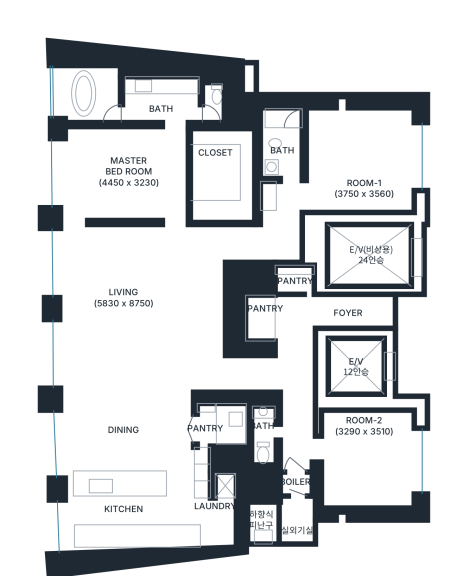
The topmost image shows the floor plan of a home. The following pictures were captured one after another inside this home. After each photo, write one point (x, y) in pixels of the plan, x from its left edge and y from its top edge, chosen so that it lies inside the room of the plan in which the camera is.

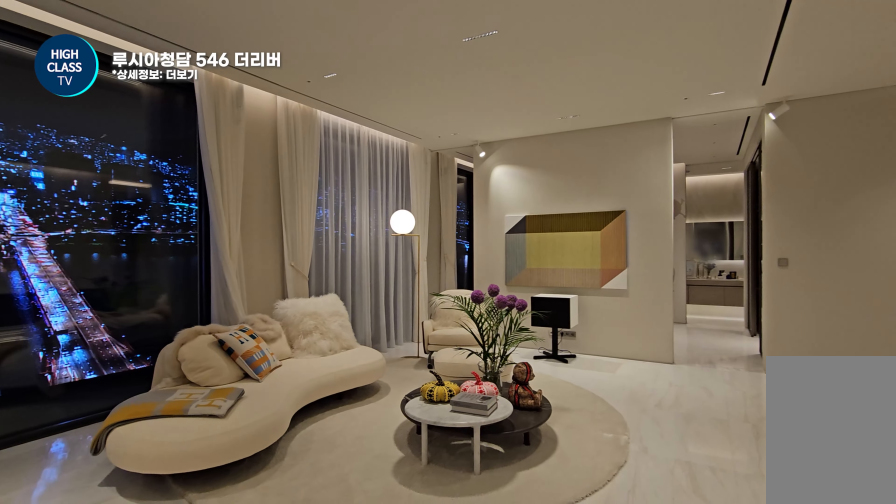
(136, 304)
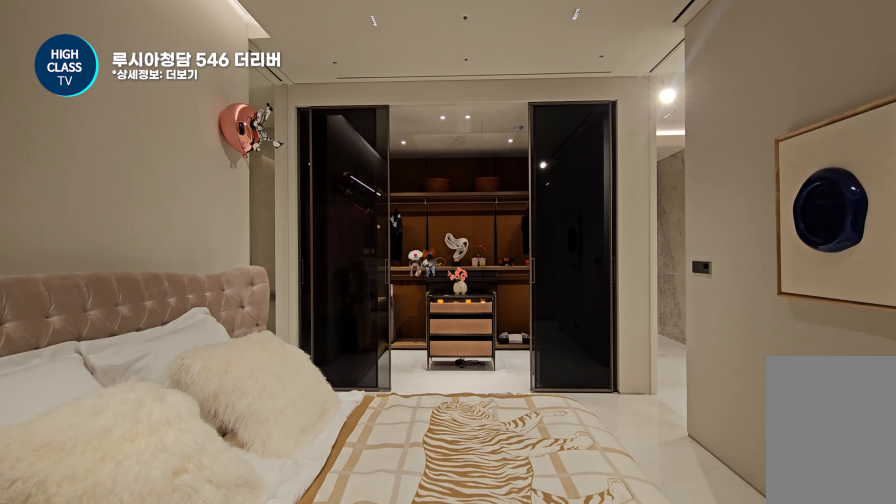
(155, 170)
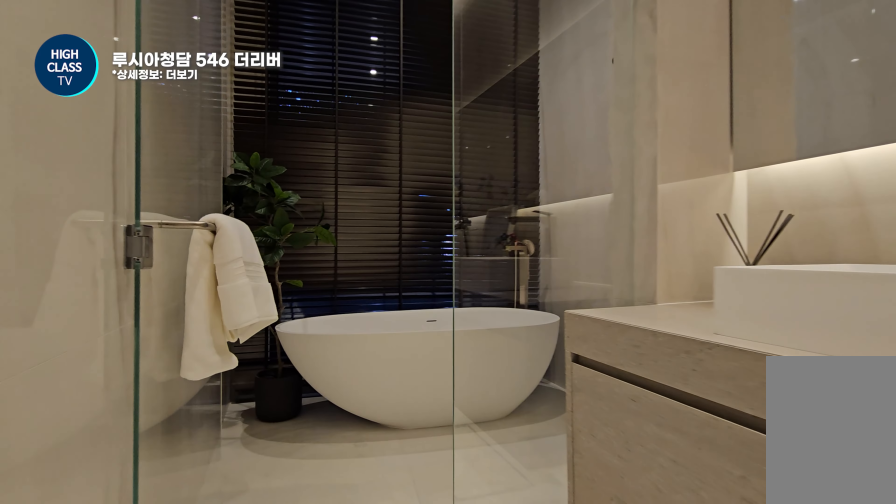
(140, 94)
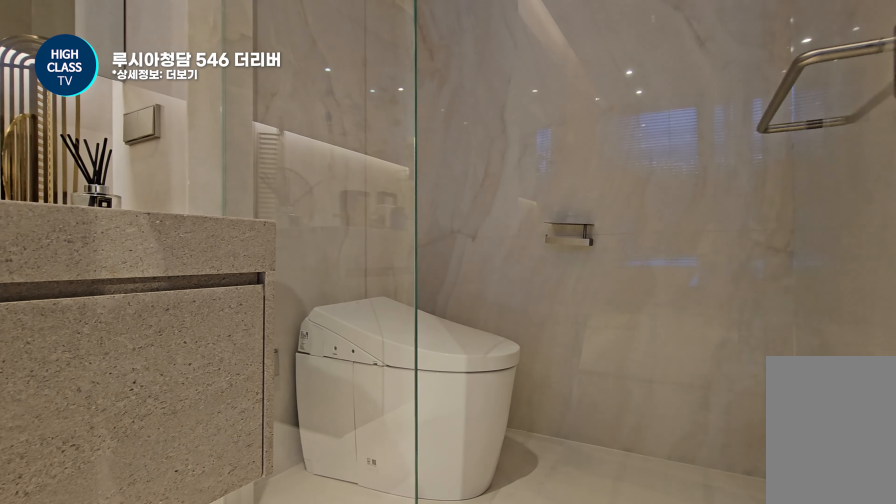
(140, 94)
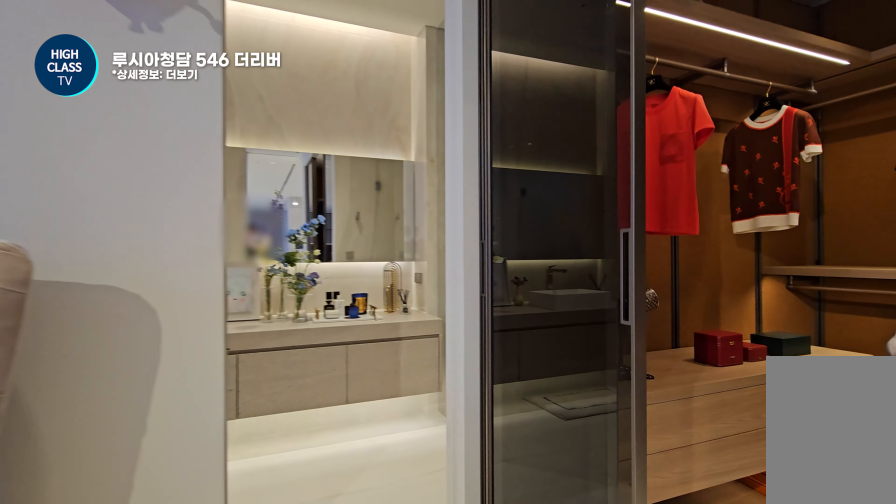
(155, 170)
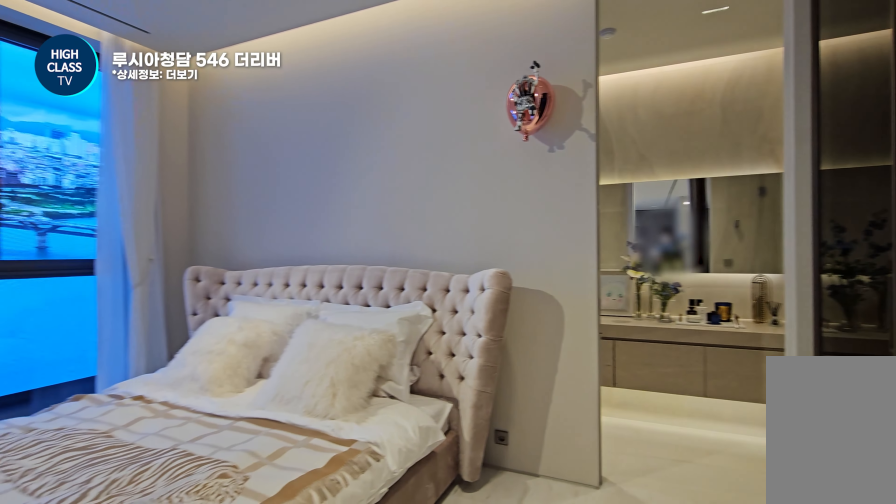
(155, 170)
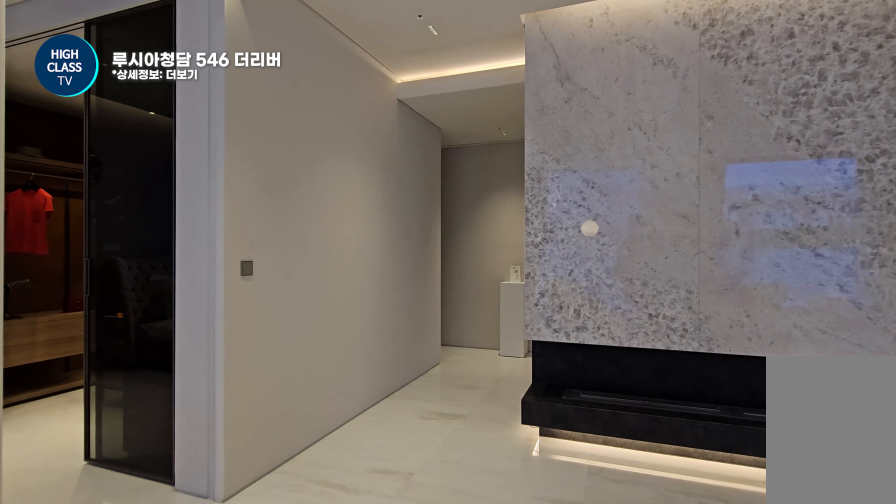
(136, 300)
